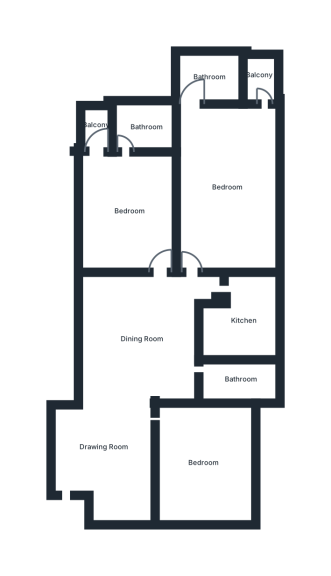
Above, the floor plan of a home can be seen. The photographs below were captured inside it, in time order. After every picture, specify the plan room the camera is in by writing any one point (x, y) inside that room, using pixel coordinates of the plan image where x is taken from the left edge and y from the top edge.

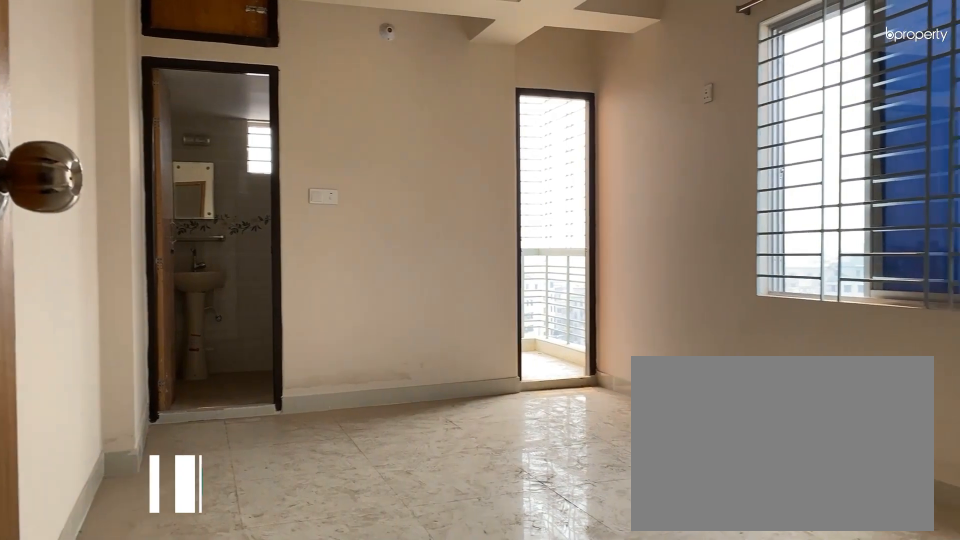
(228, 187)
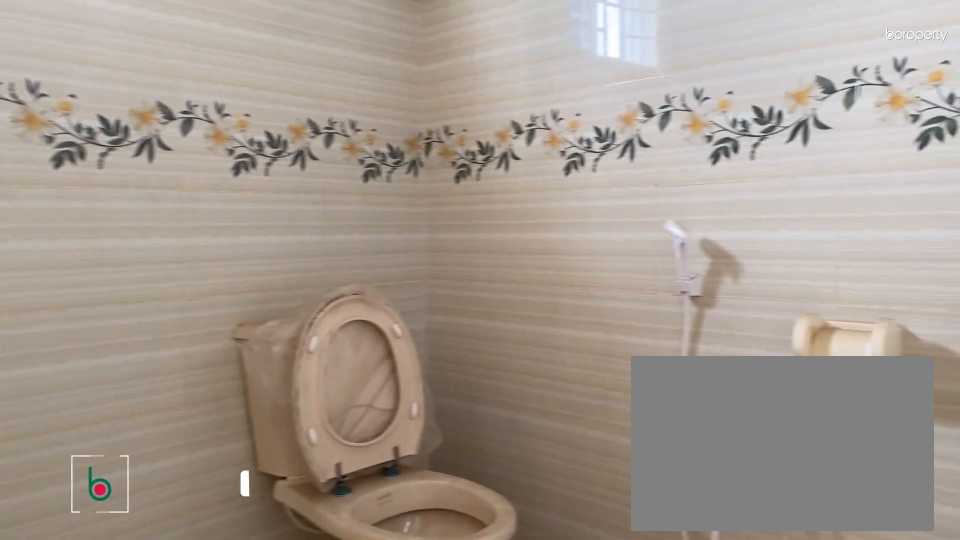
(211, 78)
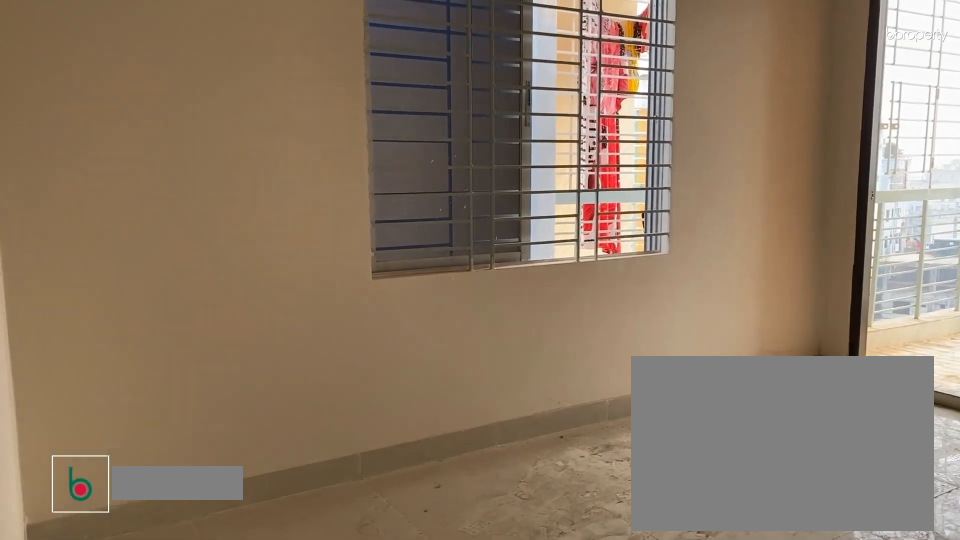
(134, 213)
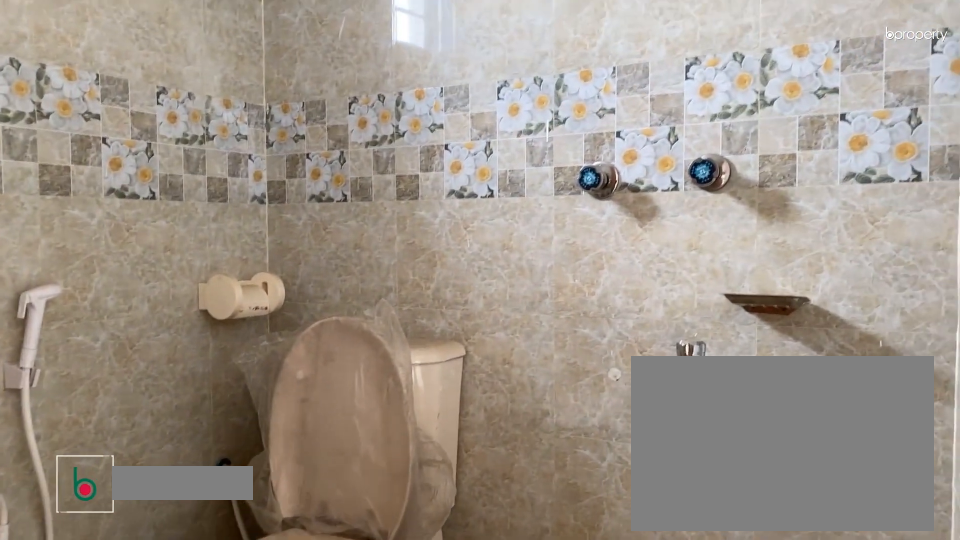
(148, 126)
